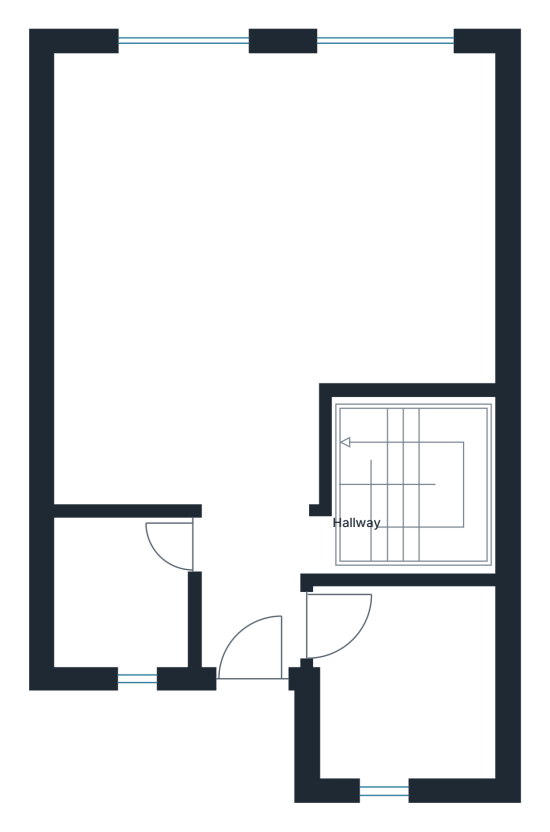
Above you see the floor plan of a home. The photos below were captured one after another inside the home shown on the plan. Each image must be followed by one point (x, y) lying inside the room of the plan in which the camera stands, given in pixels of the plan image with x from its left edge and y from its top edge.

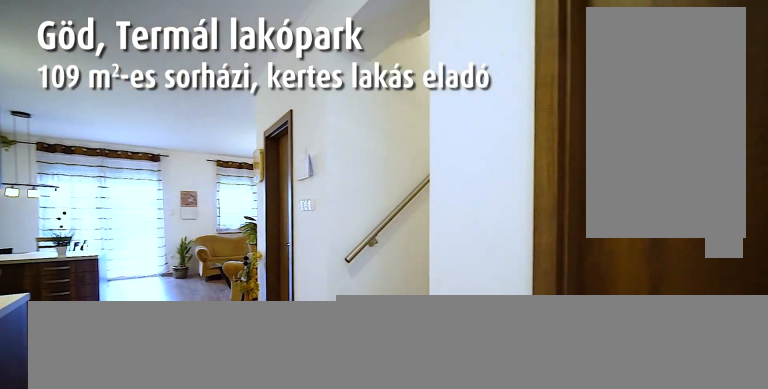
(256, 587)
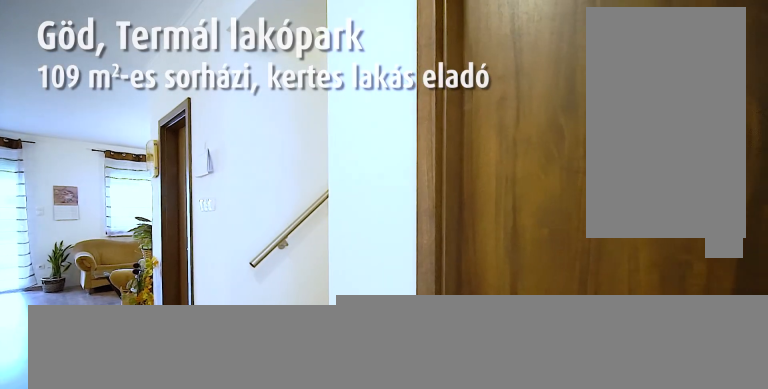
(256, 587)
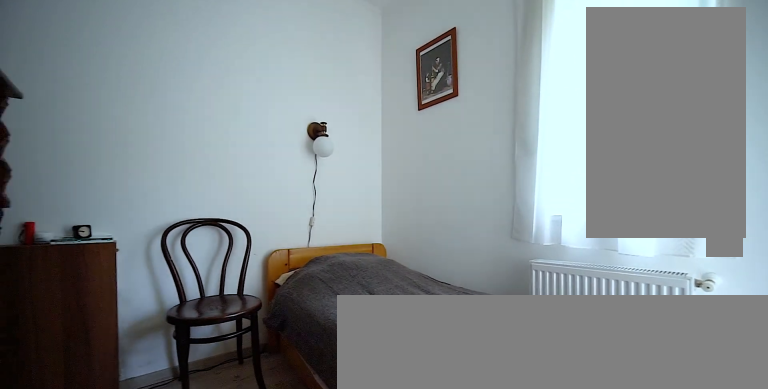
(410, 698)
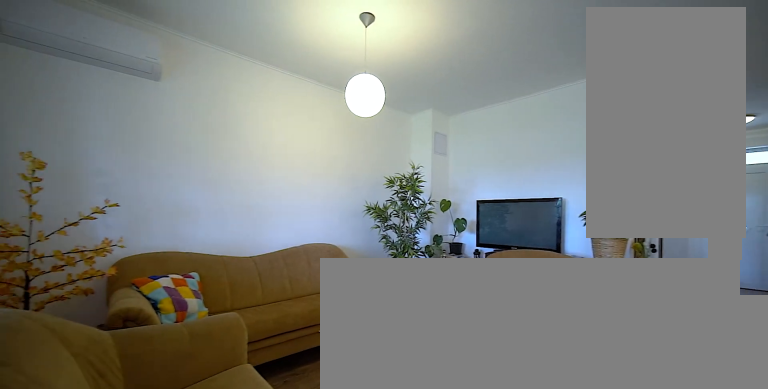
(278, 242)
